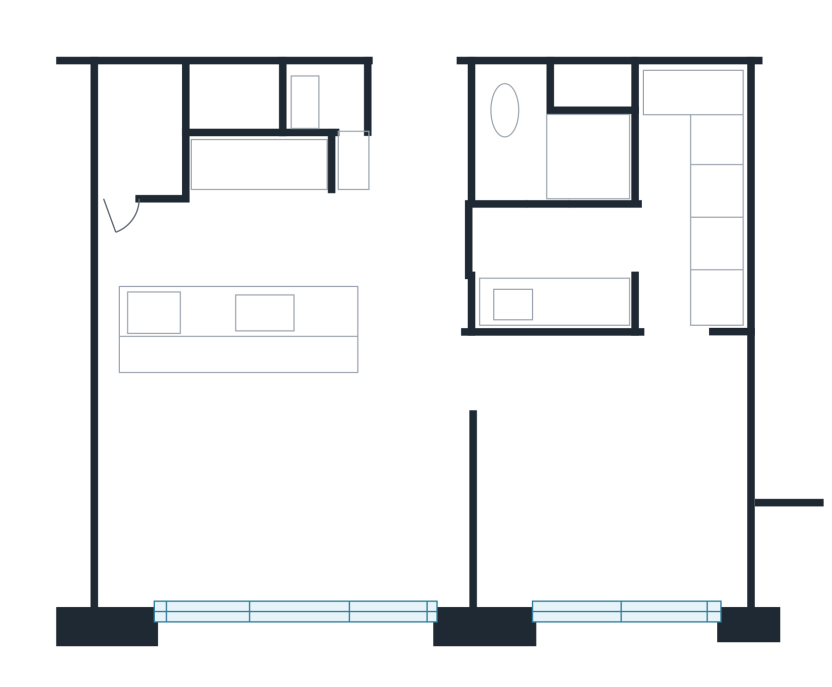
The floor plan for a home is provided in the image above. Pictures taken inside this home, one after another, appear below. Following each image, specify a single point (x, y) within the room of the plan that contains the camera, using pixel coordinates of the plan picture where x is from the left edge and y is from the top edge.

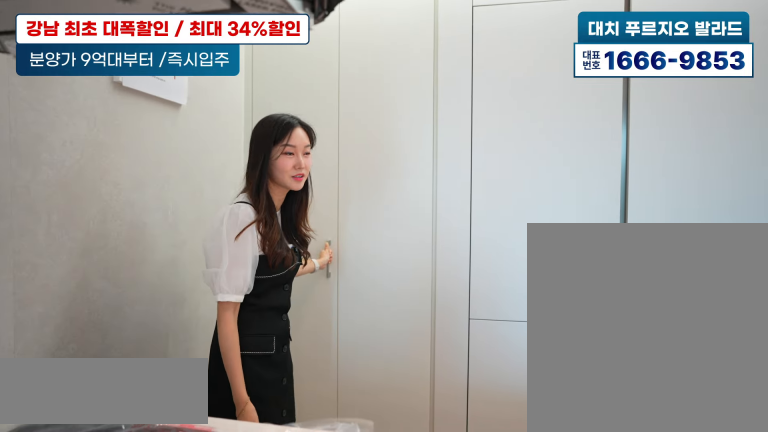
(247, 228)
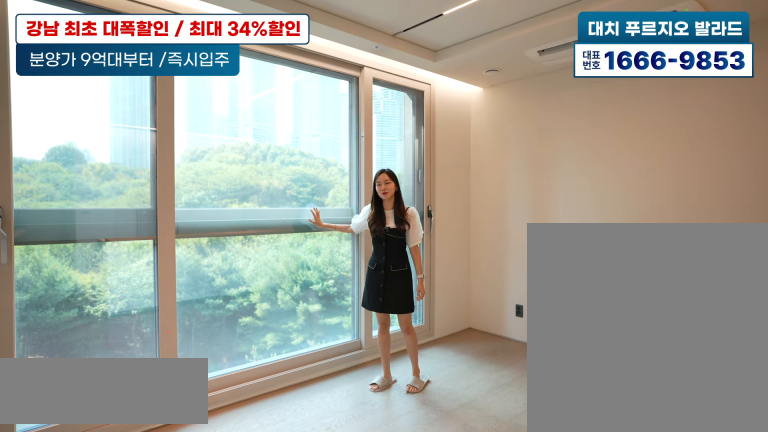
(273, 492)
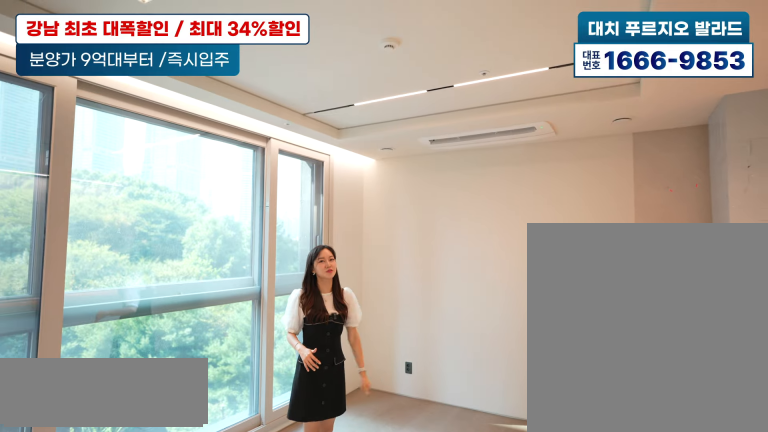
(273, 492)
